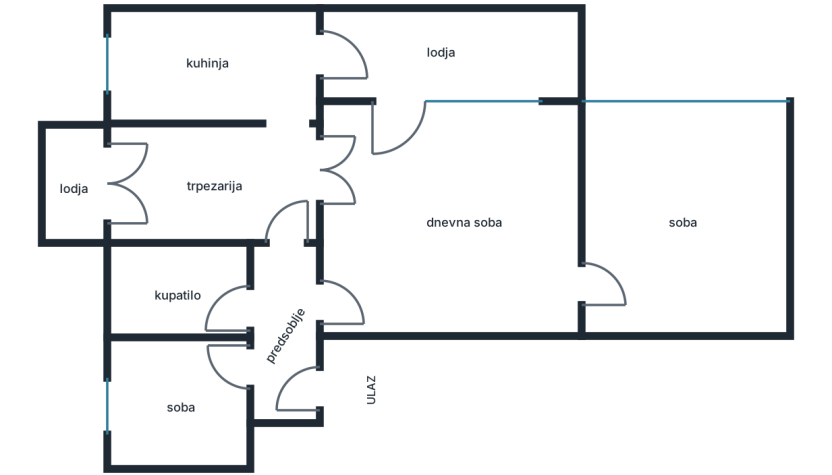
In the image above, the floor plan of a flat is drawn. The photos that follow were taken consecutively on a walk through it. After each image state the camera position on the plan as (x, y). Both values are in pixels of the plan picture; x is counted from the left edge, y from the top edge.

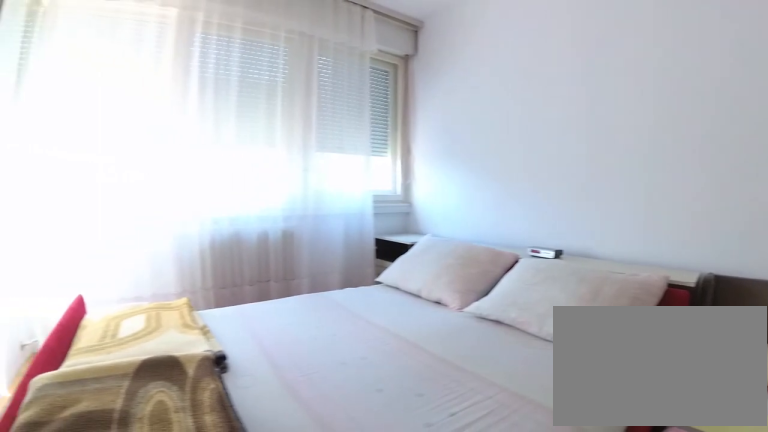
(684, 310)
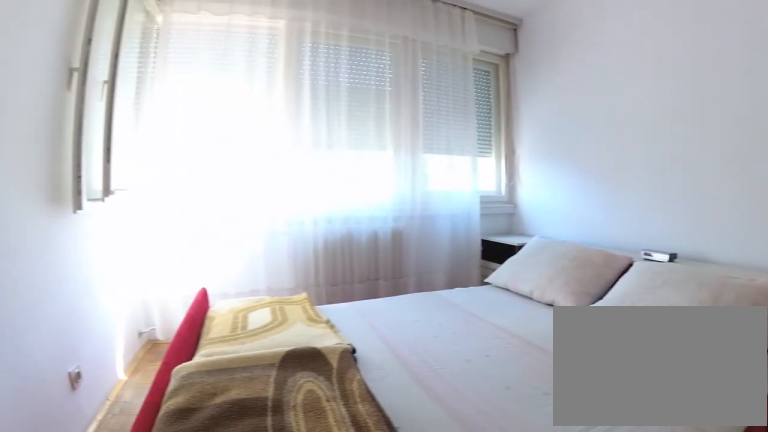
(685, 311)
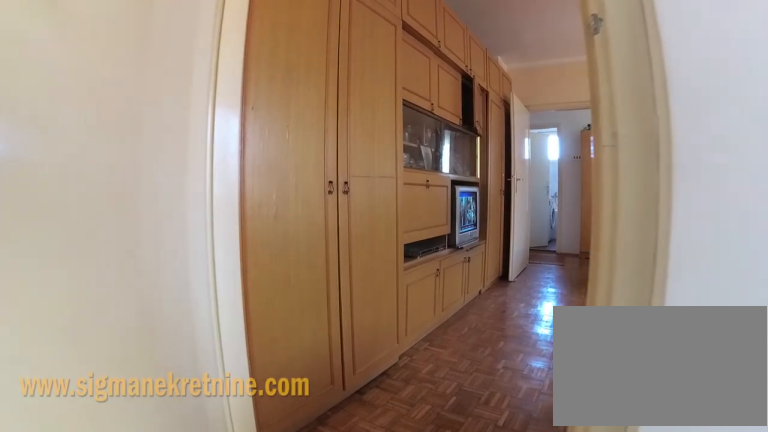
(648, 291)
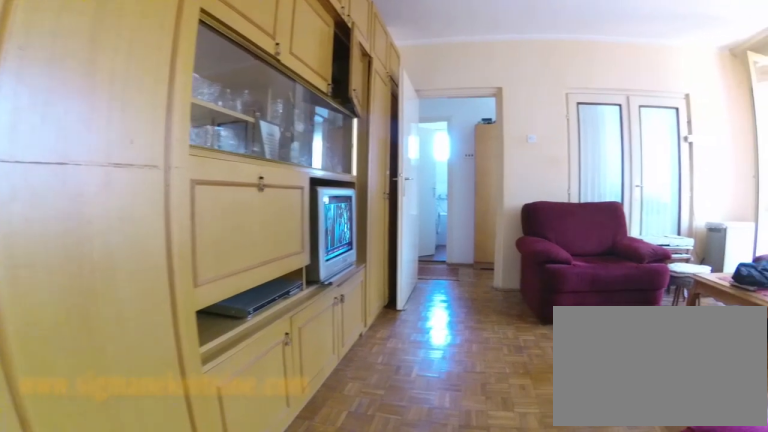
(599, 295)
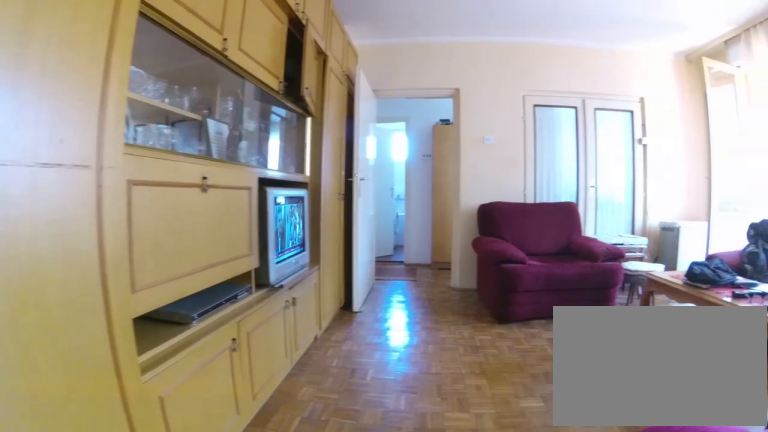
(601, 297)
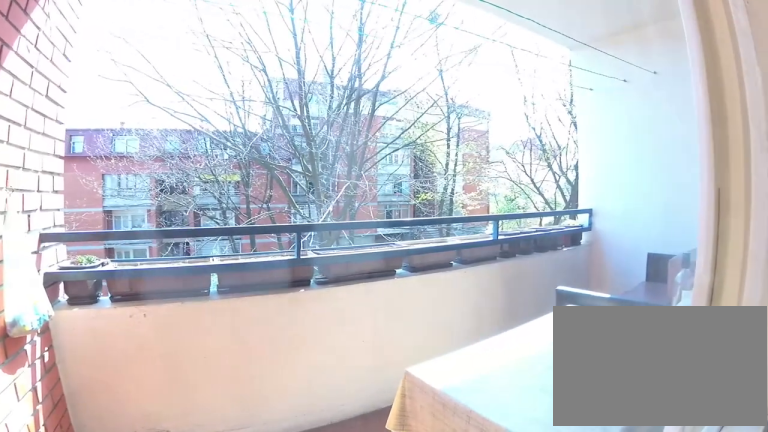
(356, 135)
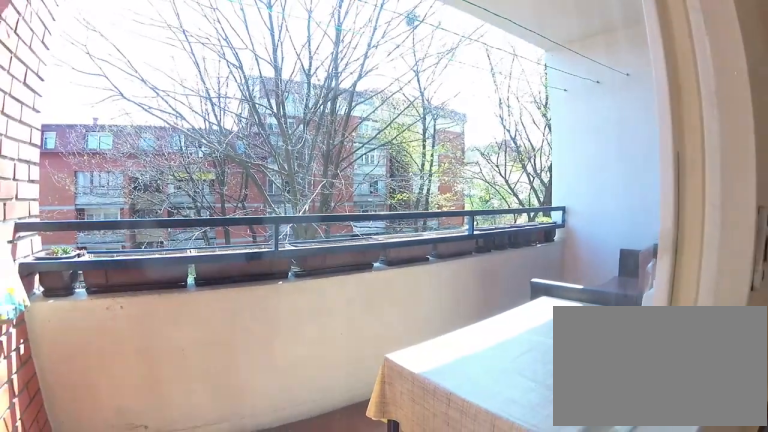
(356, 138)
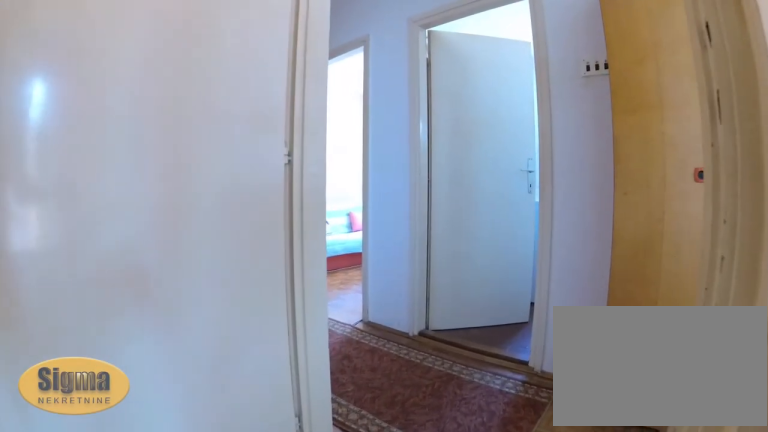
(376, 274)
